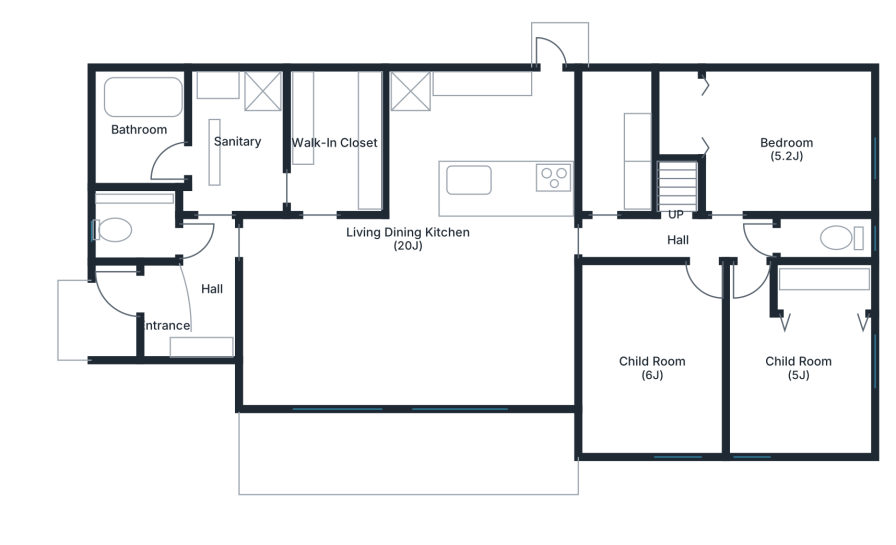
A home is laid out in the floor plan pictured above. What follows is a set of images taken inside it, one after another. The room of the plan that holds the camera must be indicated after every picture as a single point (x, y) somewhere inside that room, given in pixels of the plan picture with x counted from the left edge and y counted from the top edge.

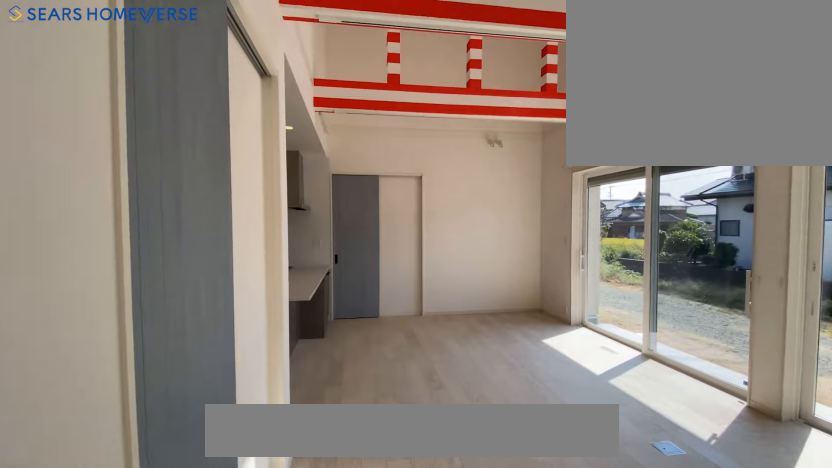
(411, 310)
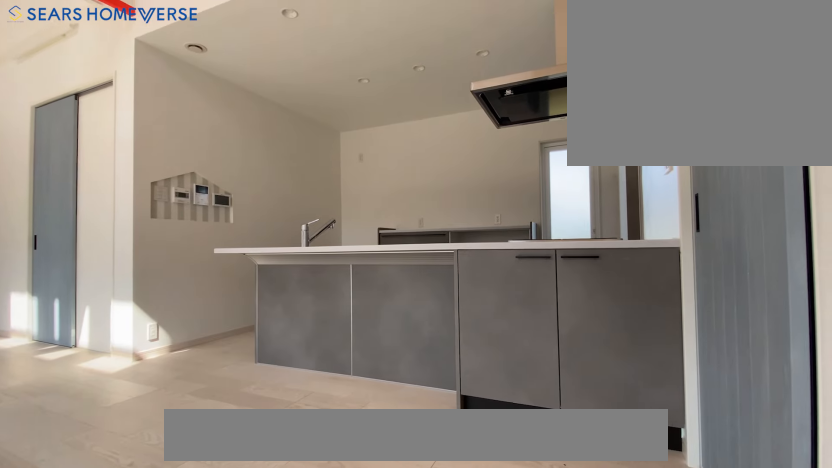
(493, 132)
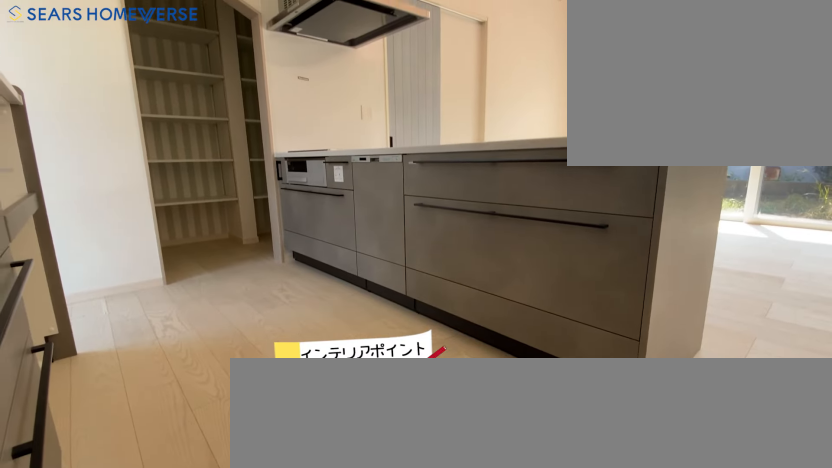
(493, 132)
